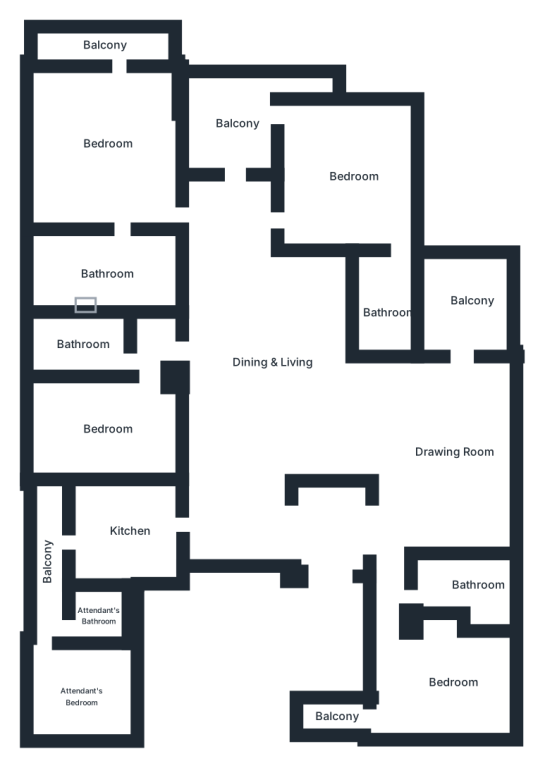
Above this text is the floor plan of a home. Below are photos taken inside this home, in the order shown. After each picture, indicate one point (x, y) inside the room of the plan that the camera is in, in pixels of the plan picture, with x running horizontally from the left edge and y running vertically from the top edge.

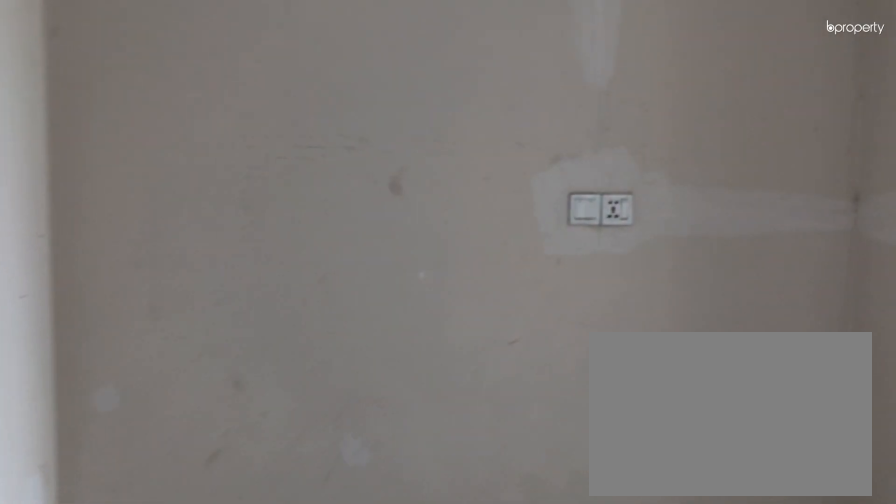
(334, 562)
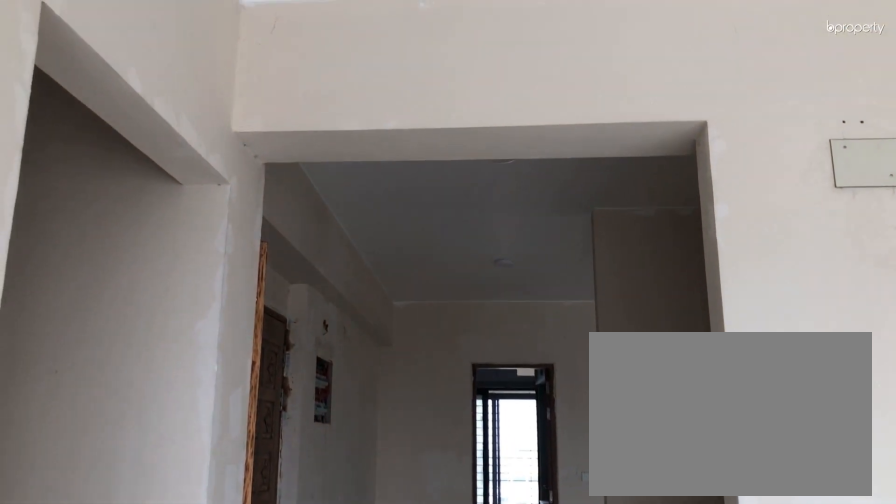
(446, 446)
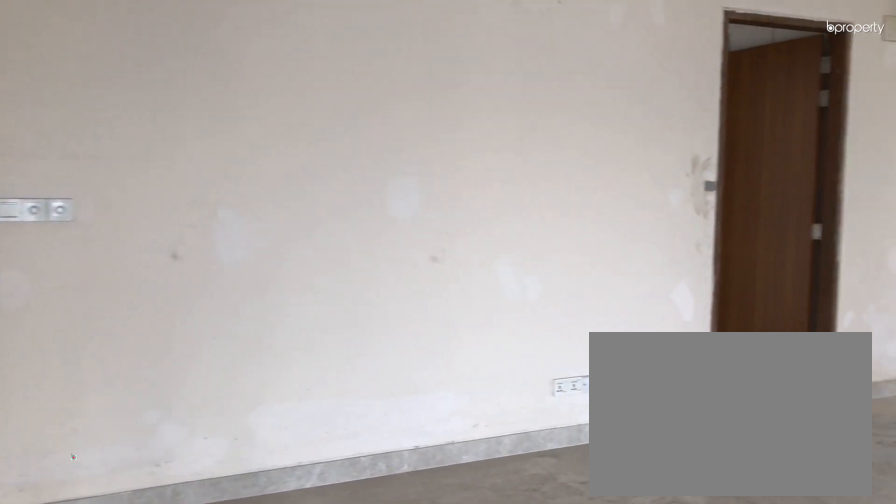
(263, 370)
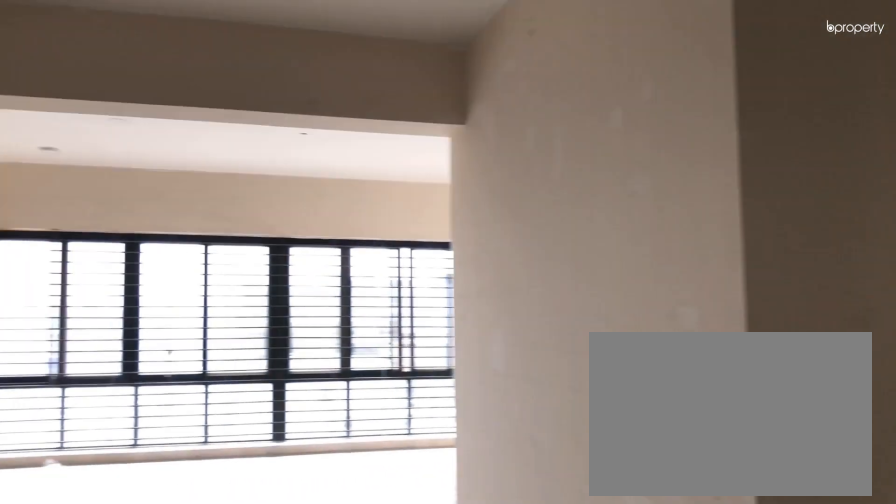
(263, 364)
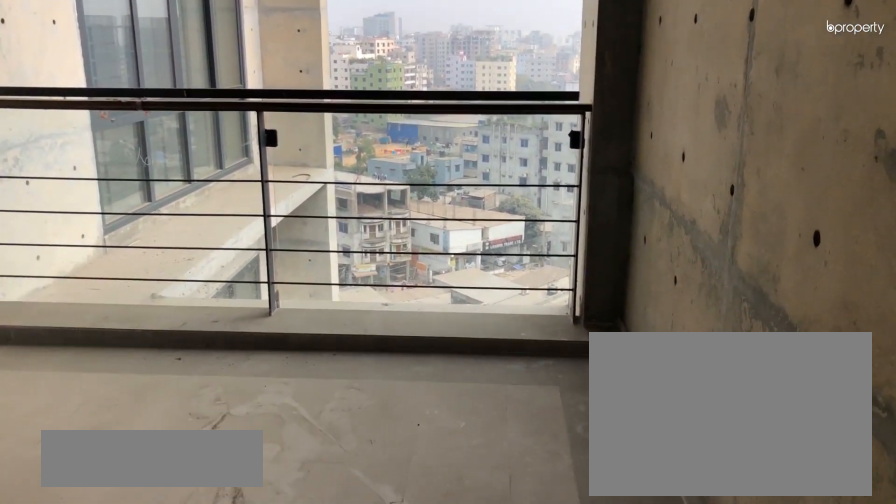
(463, 301)
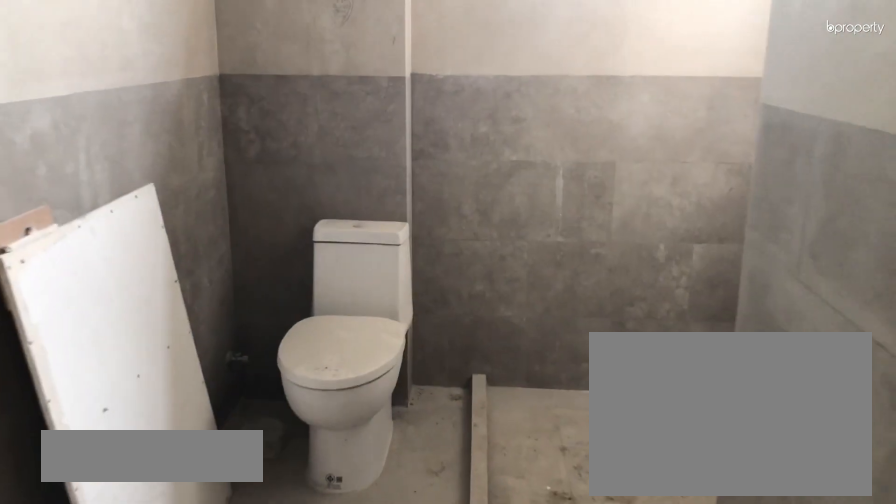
(430, 584)
